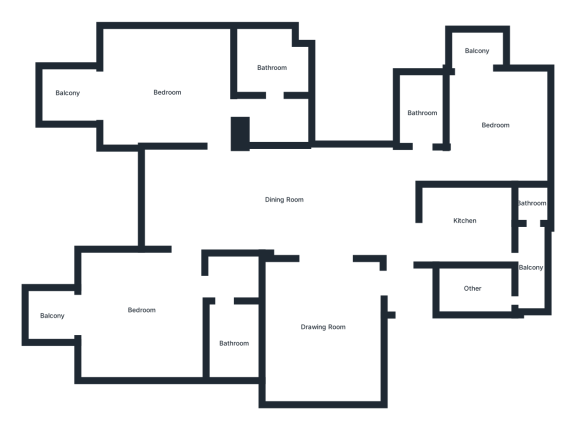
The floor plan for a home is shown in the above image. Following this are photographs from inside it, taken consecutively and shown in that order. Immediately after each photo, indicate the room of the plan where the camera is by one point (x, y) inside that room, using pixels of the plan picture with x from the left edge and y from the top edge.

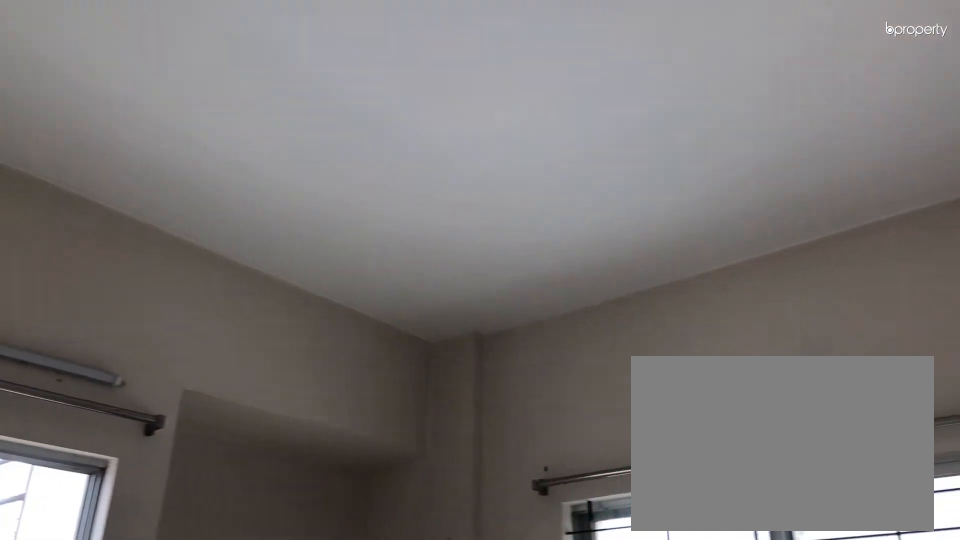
(495, 123)
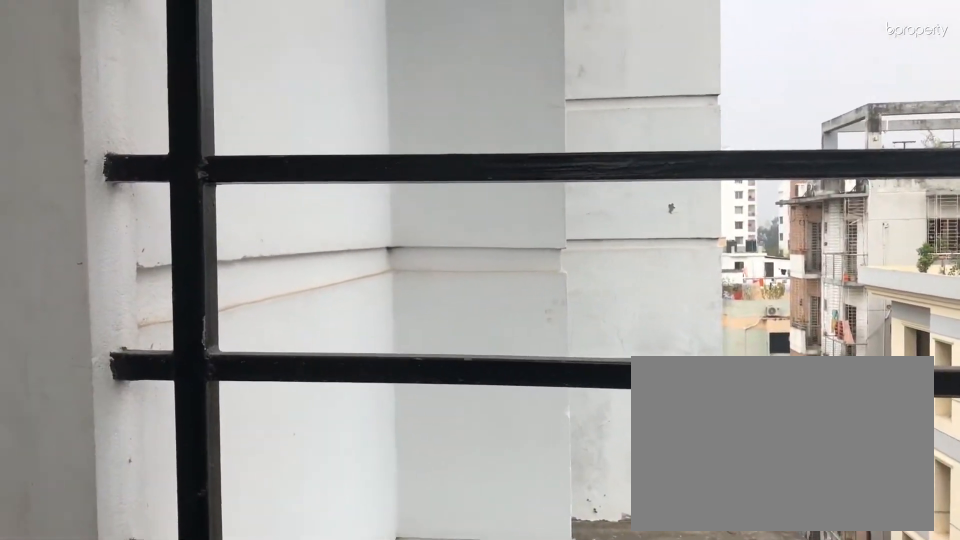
(476, 50)
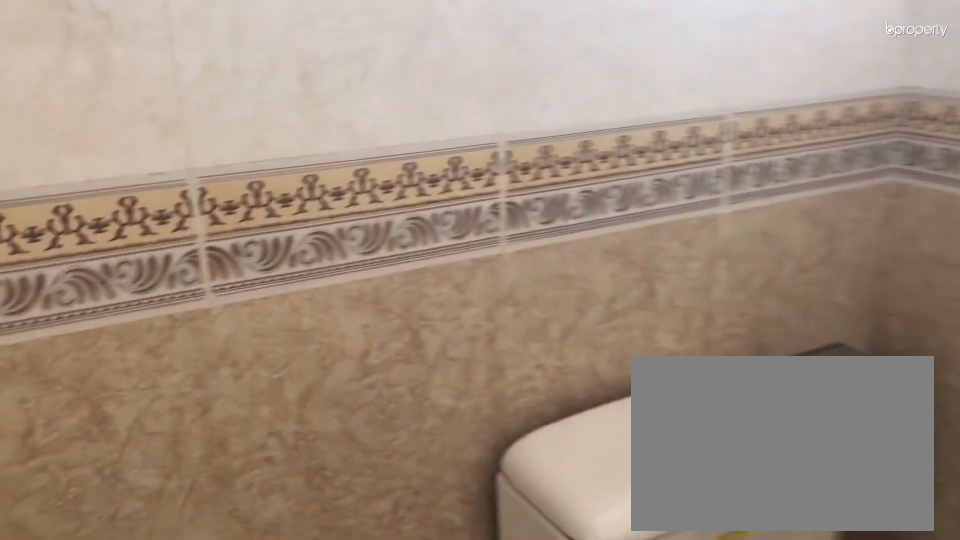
(423, 111)
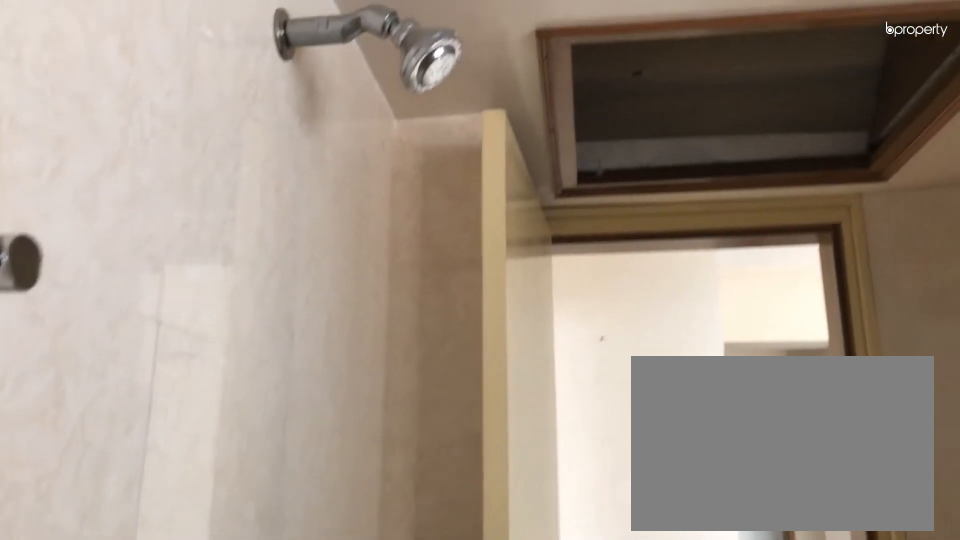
(423, 111)
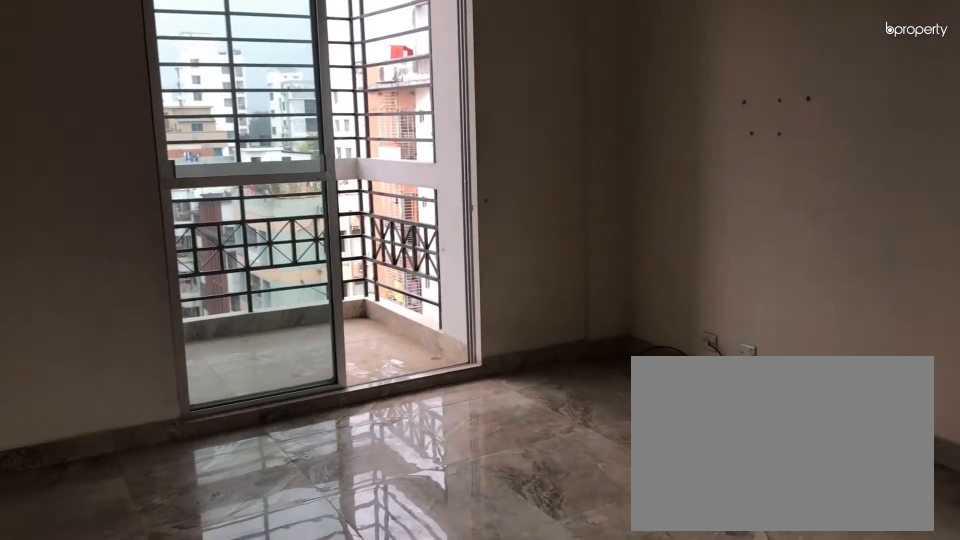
(166, 92)
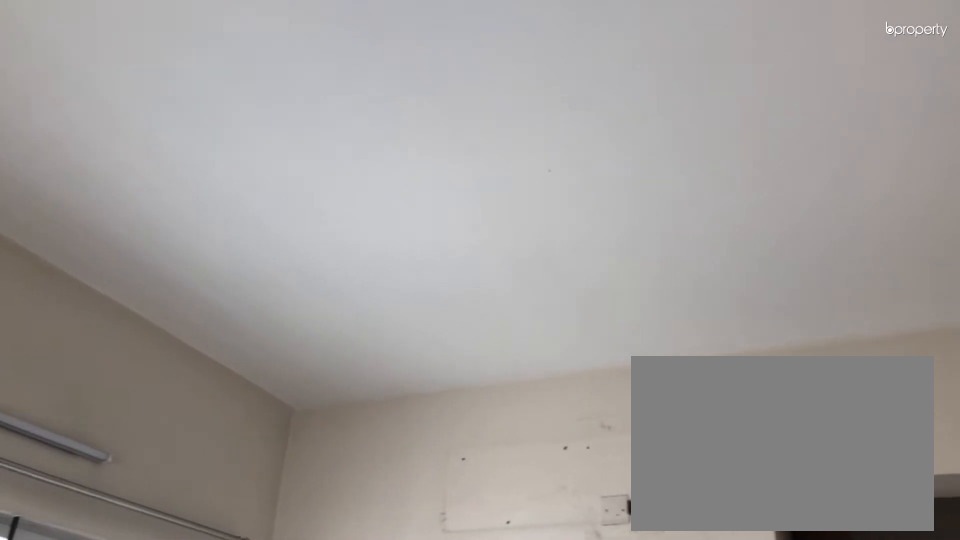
(166, 92)
